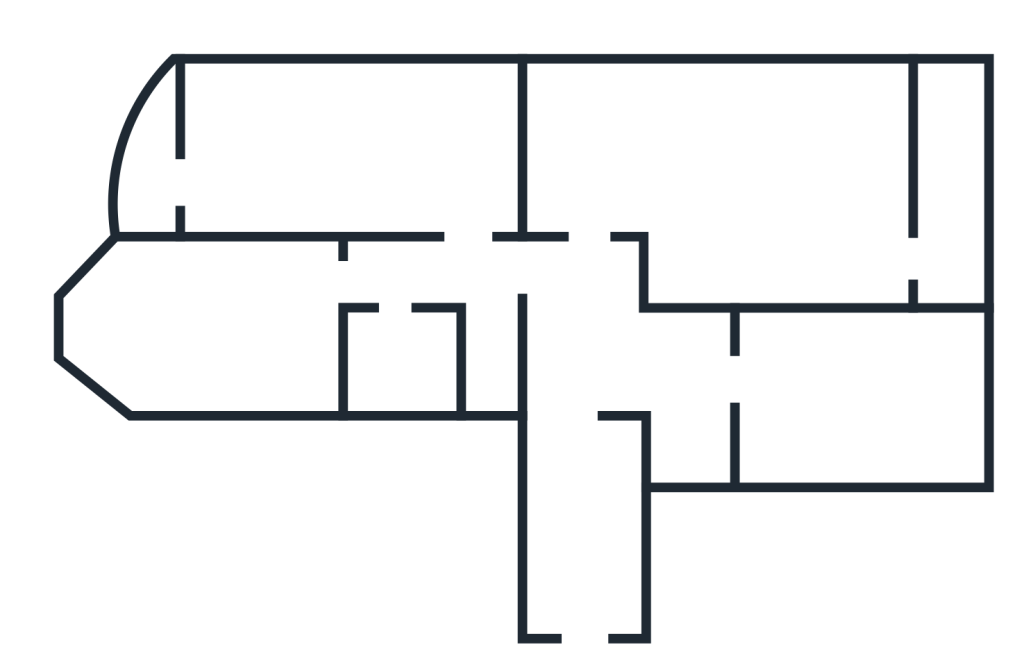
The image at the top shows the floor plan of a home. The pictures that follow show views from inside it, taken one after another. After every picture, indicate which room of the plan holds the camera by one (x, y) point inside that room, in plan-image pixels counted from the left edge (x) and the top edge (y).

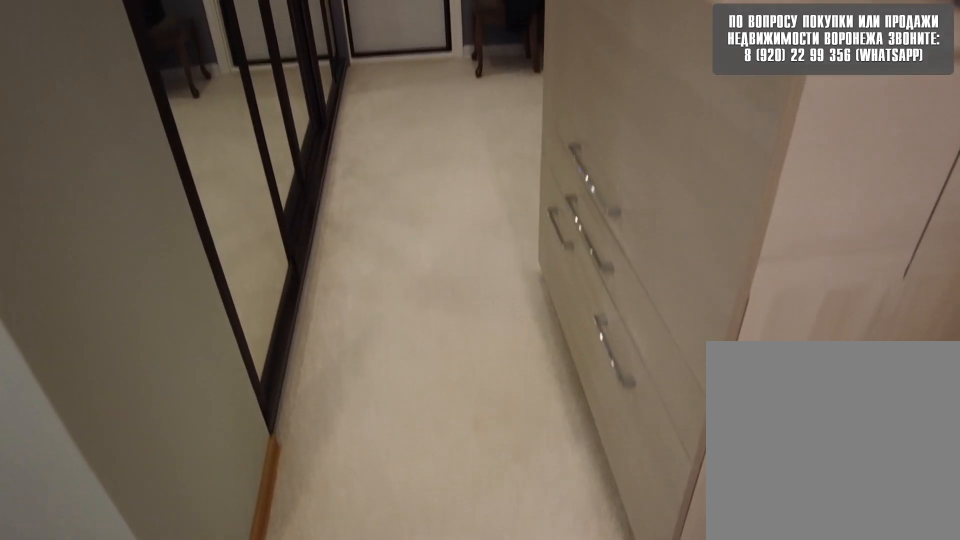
(591, 607)
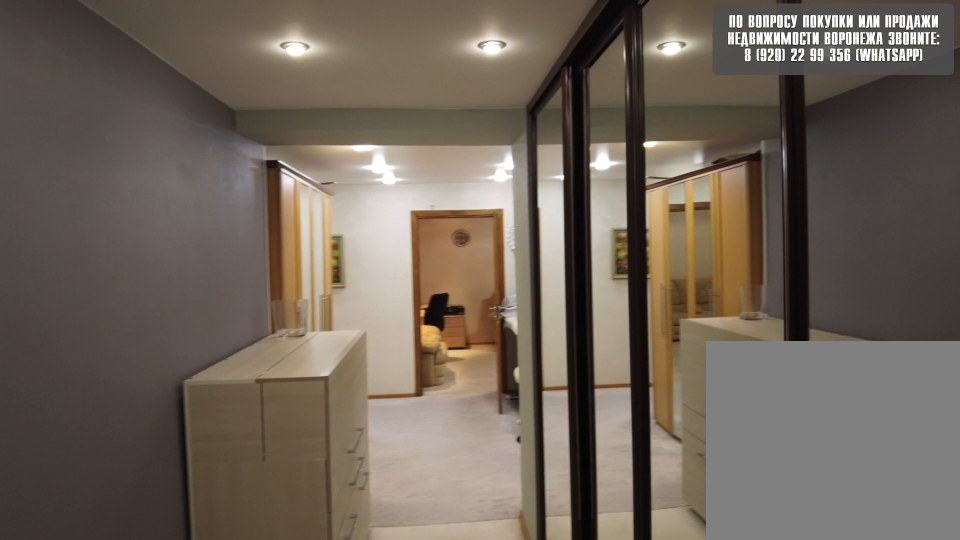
(591, 607)
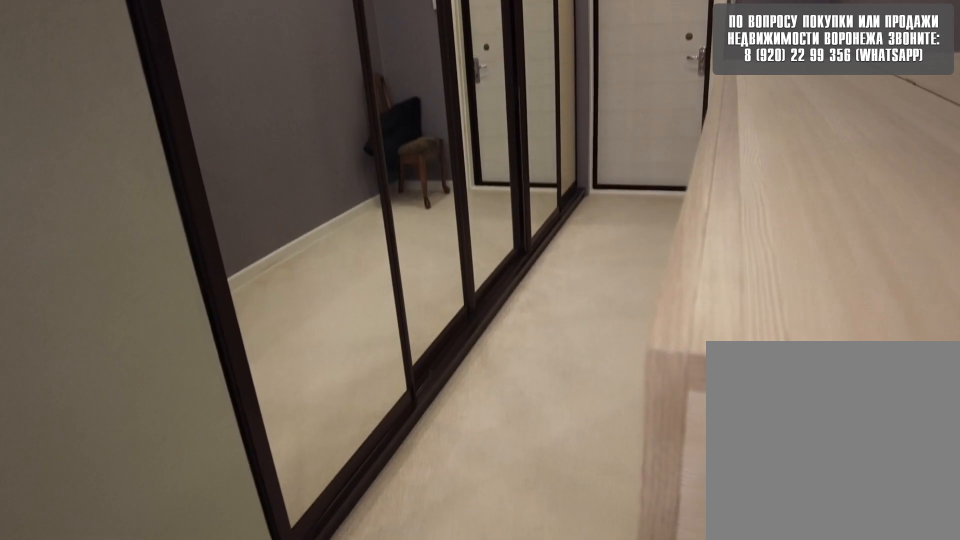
(590, 374)
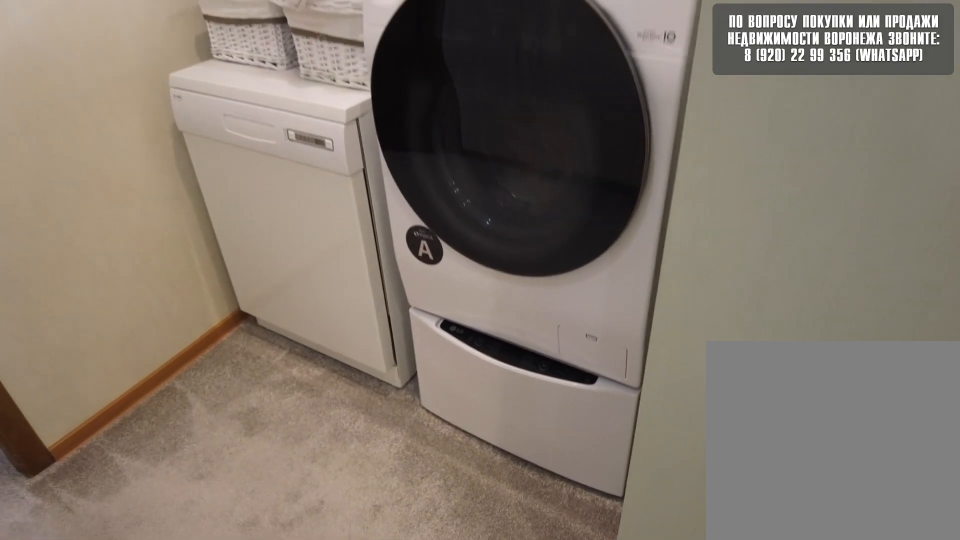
(700, 382)
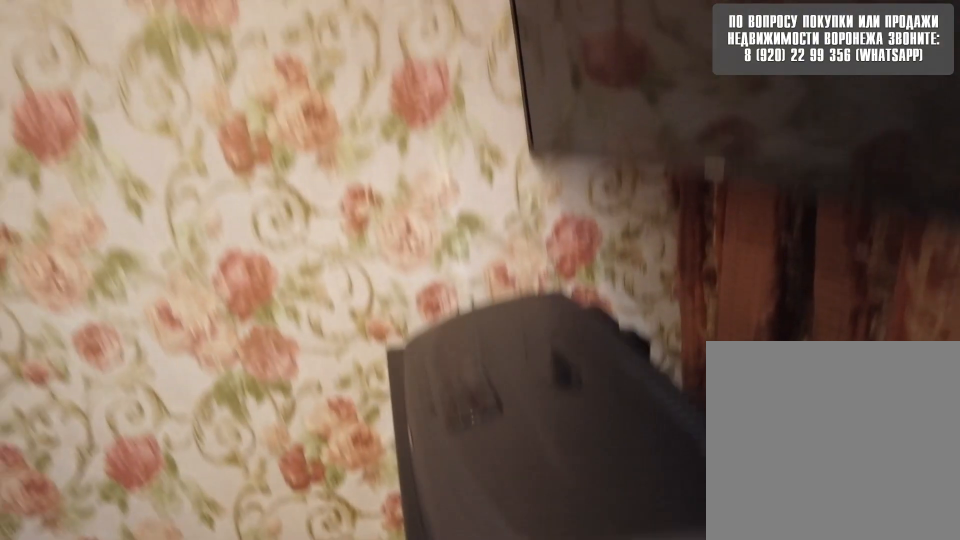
(819, 399)
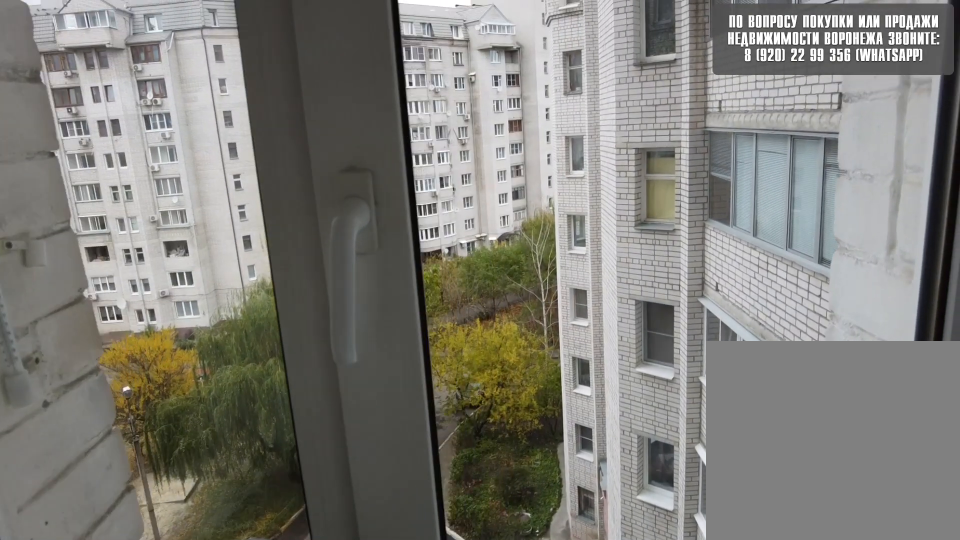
(819, 399)
